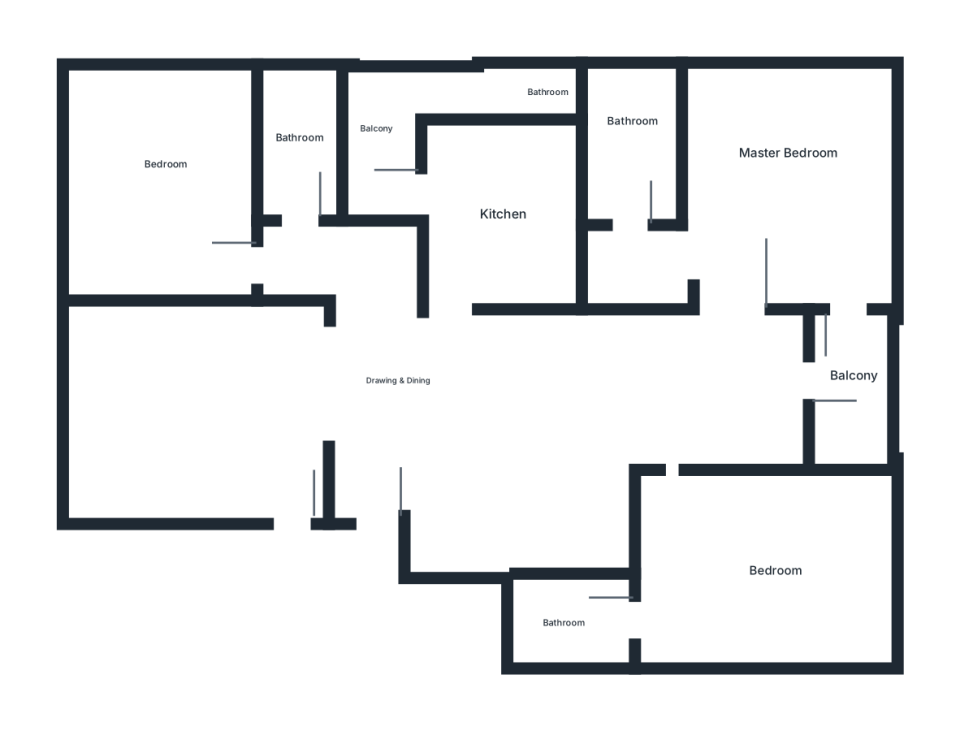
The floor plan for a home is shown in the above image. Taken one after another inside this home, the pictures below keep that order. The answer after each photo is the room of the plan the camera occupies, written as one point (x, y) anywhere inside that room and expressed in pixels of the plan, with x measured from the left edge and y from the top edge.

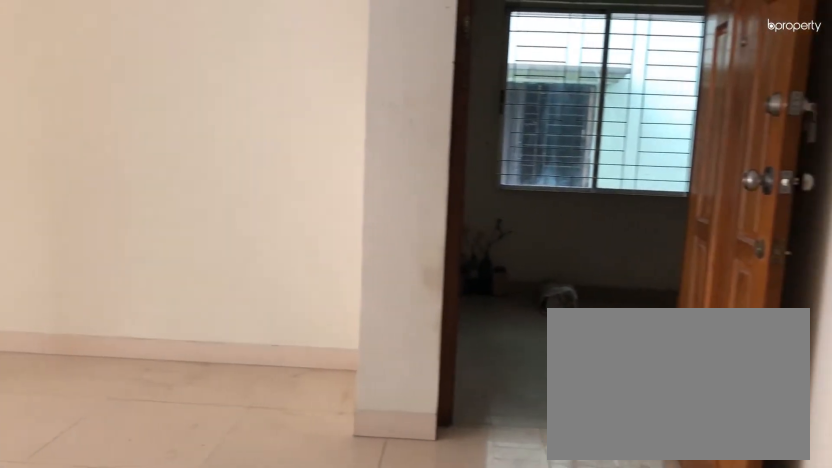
(469, 434)
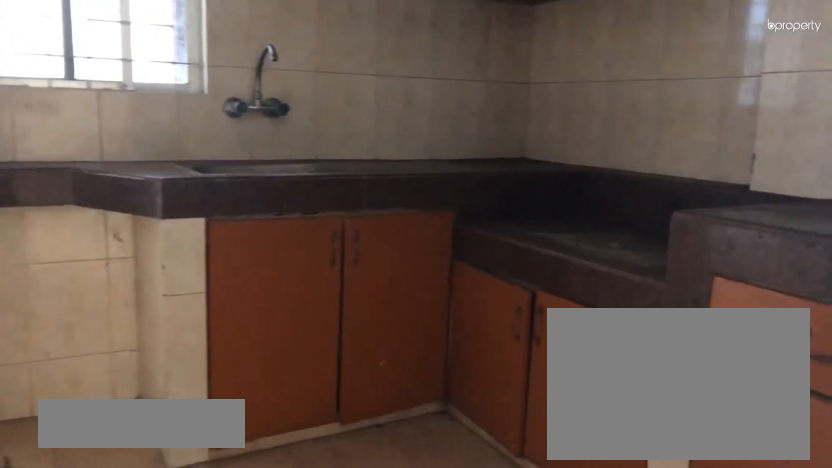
(467, 312)
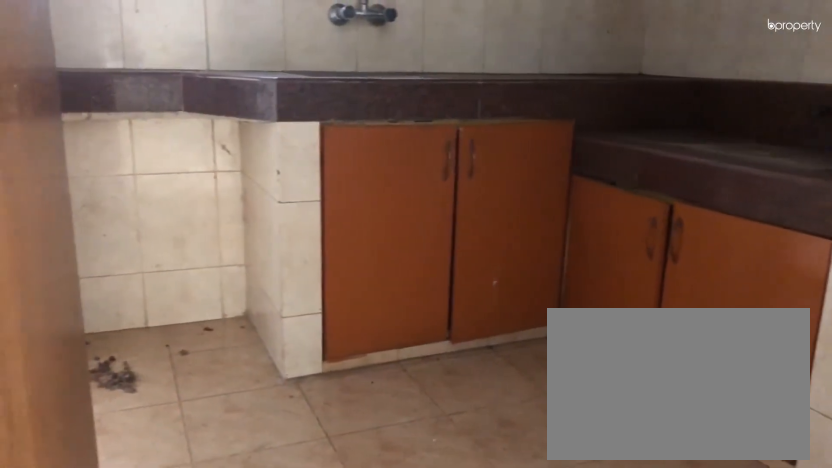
(513, 214)
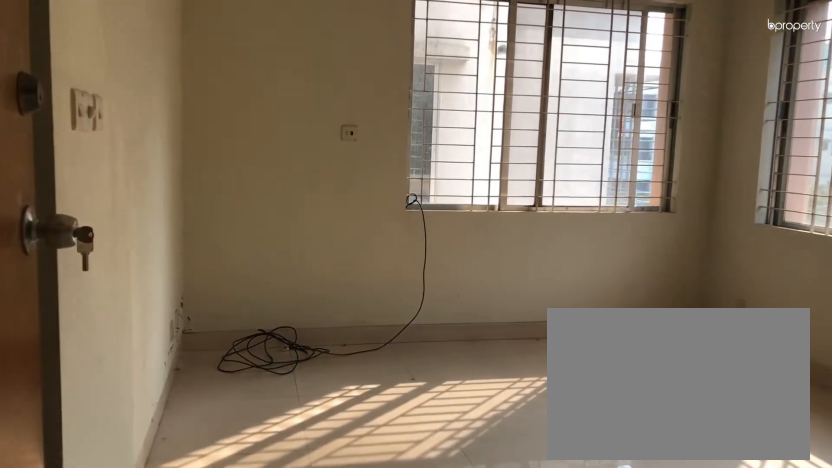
(756, 303)
